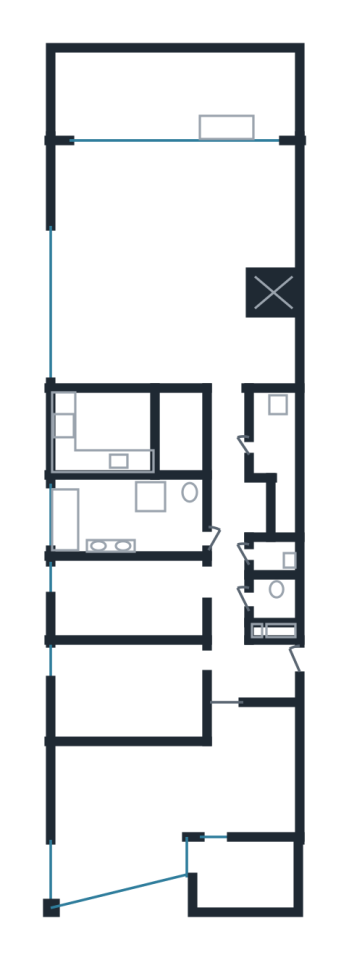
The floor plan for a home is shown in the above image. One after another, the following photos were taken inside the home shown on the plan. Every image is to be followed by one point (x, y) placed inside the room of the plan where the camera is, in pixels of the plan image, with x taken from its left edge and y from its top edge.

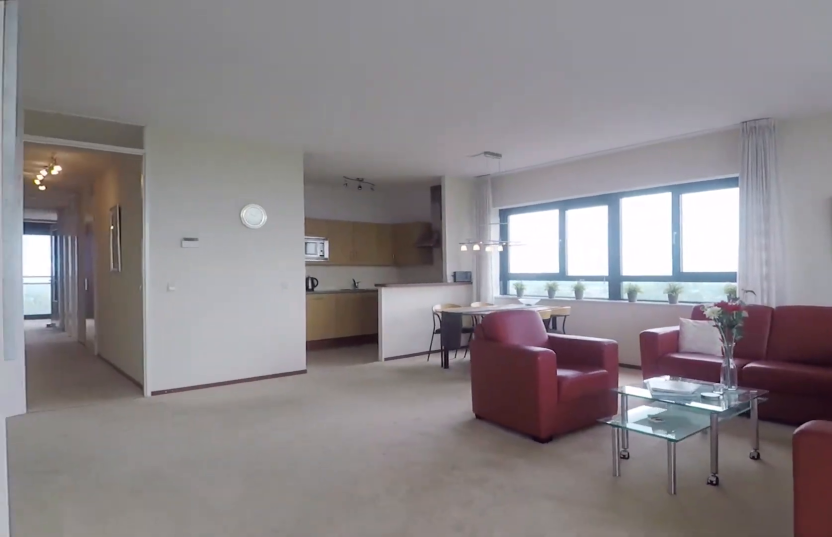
(171, 265)
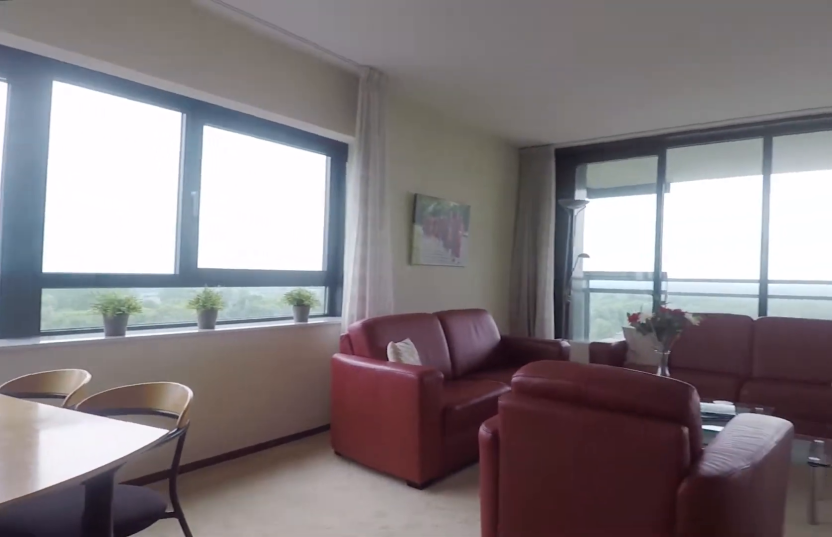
(171, 265)
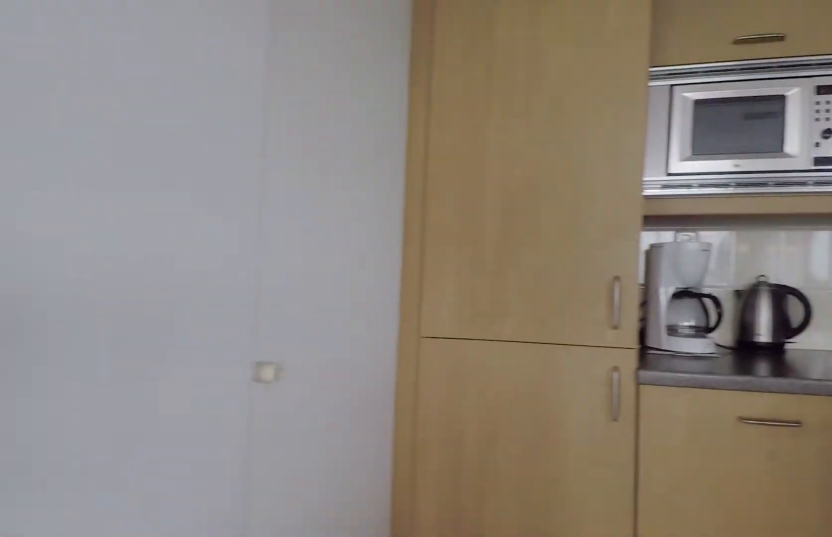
(92, 449)
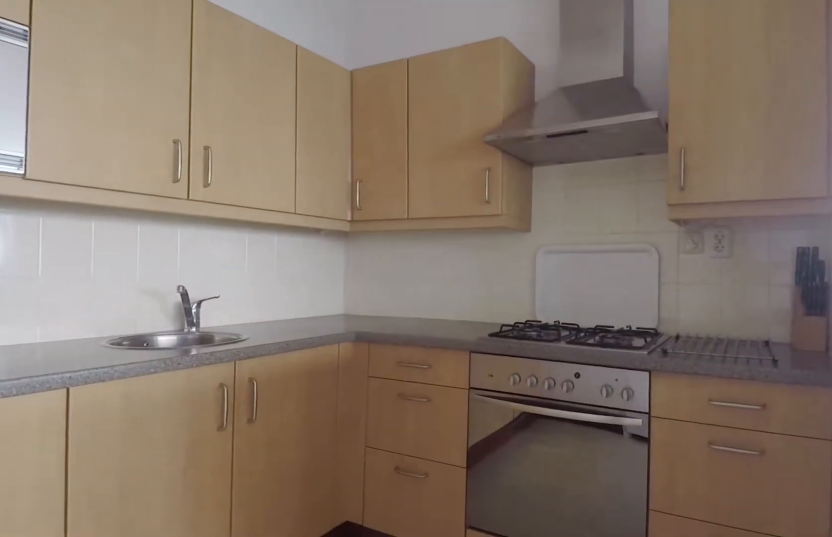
(92, 449)
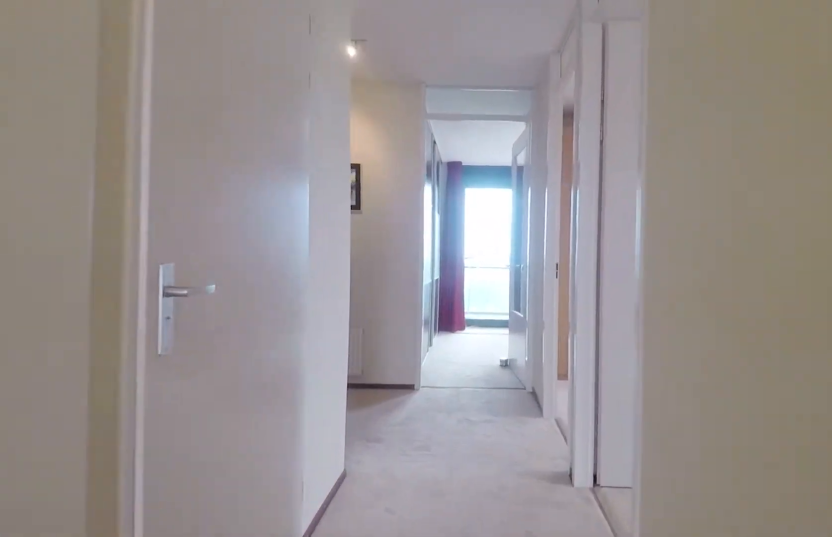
(237, 567)
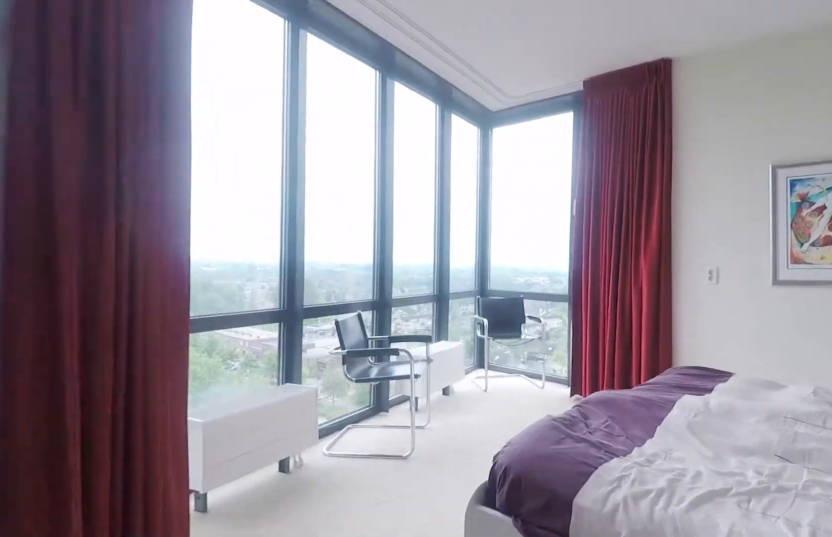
(115, 787)
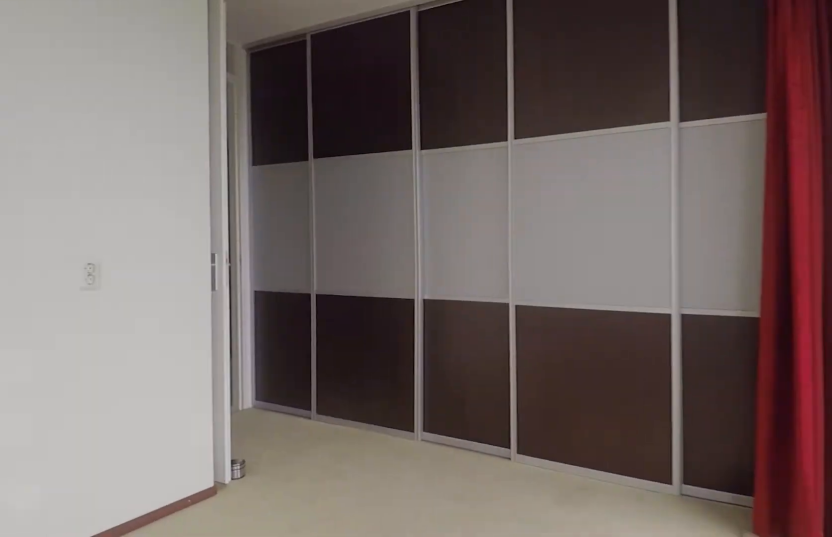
(170, 798)
